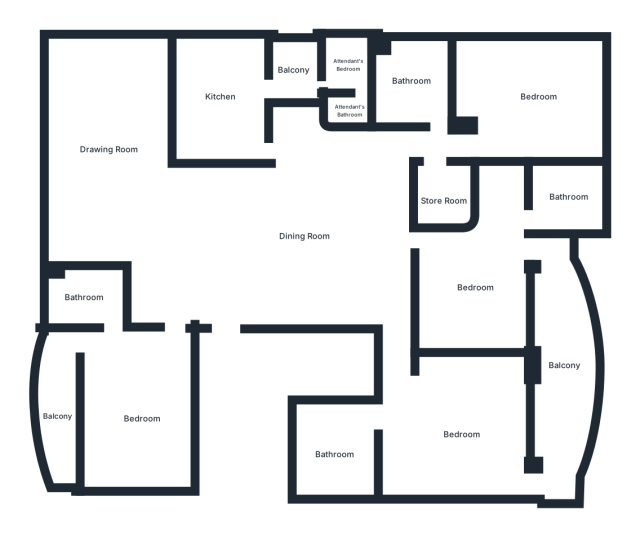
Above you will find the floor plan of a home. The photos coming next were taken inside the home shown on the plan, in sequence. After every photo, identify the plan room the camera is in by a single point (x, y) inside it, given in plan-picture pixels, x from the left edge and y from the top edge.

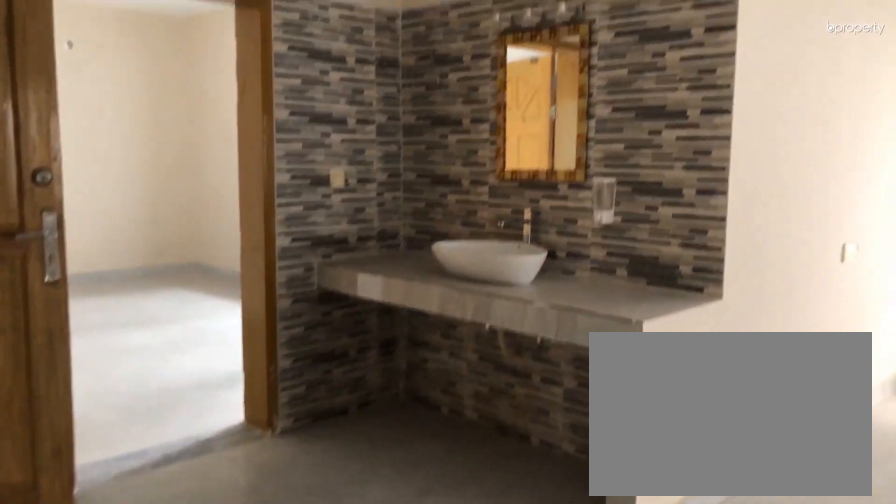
(305, 235)
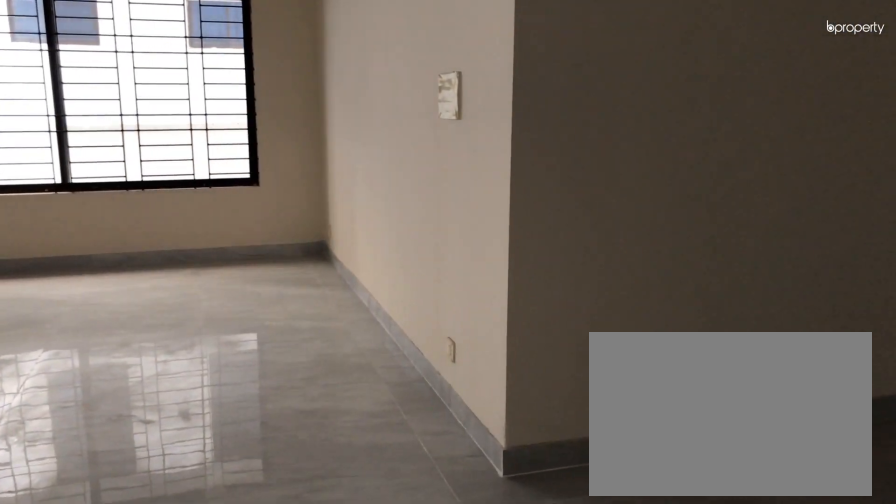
(106, 130)
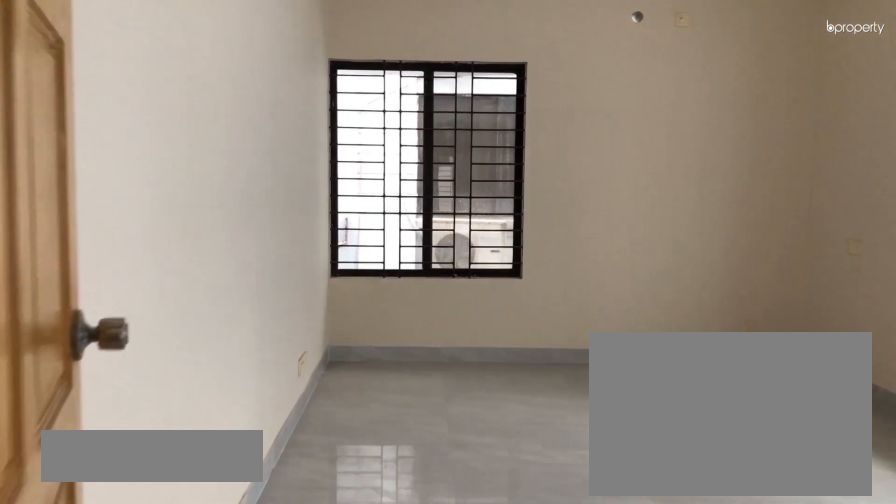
(136, 419)
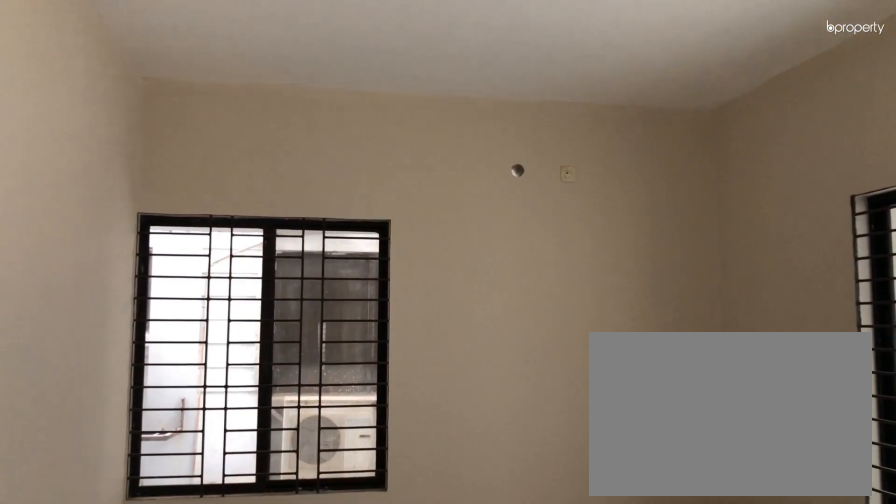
(136, 419)
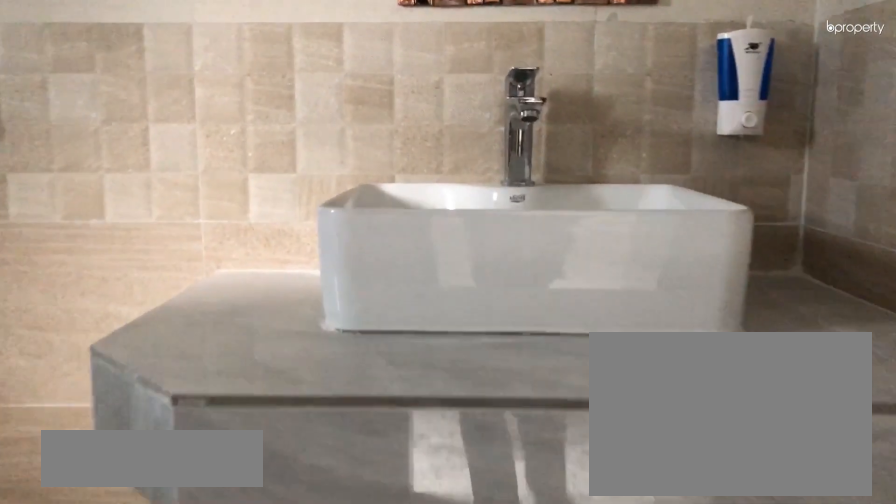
(86, 296)
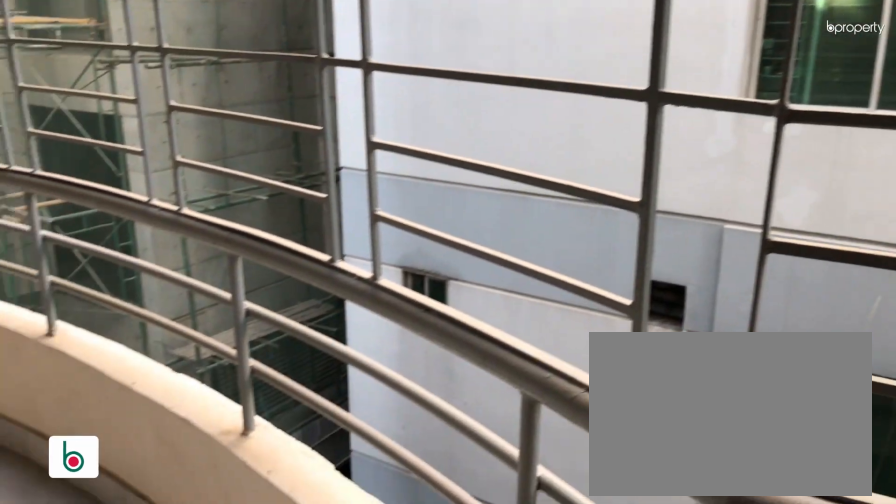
(60, 416)
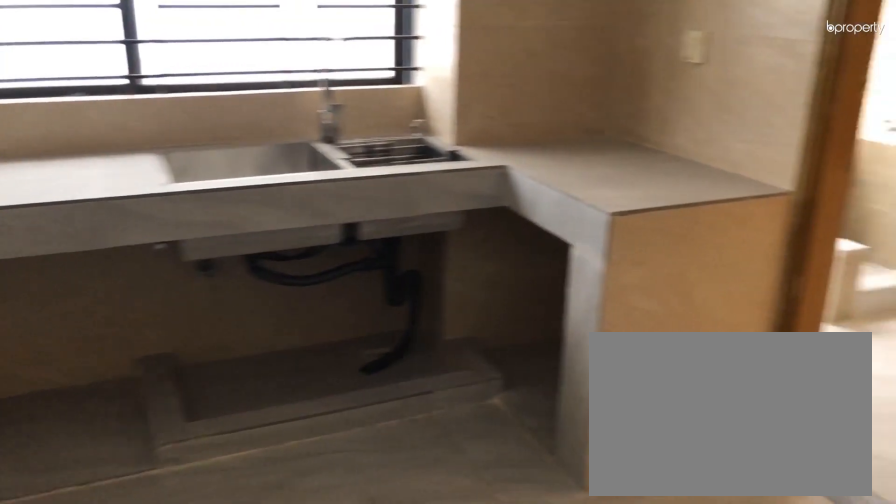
(220, 93)
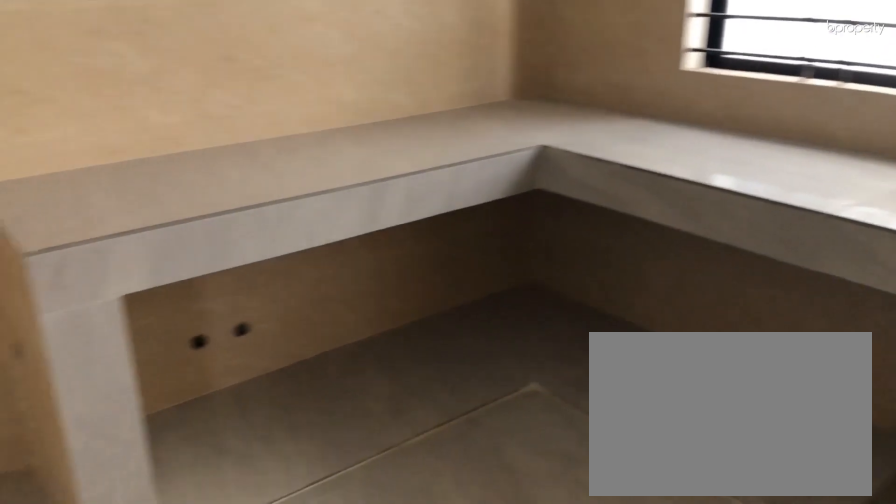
(220, 93)
